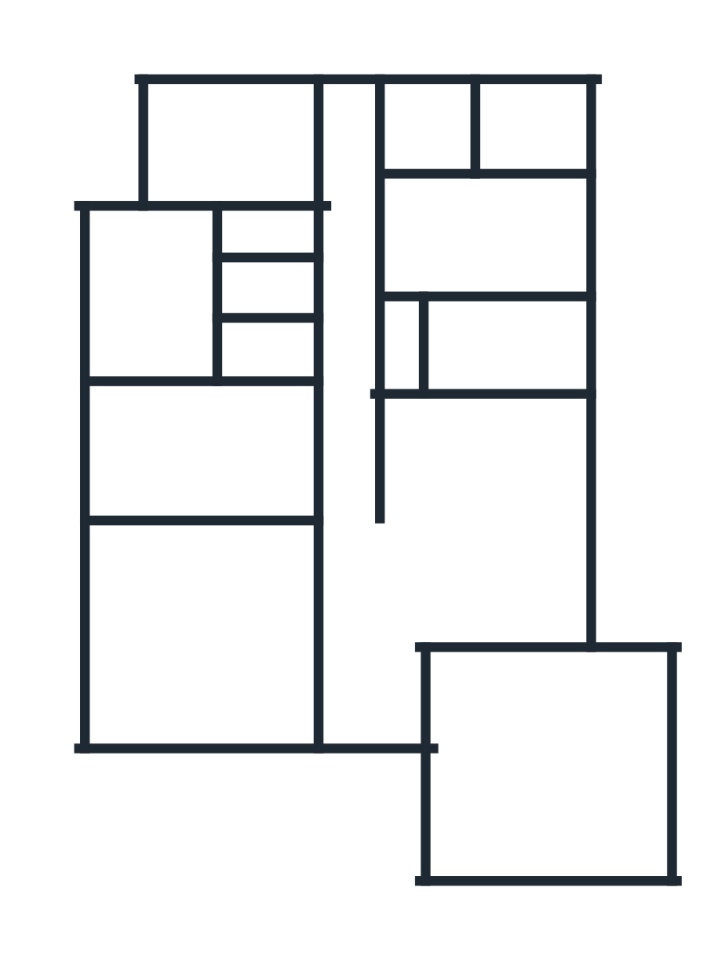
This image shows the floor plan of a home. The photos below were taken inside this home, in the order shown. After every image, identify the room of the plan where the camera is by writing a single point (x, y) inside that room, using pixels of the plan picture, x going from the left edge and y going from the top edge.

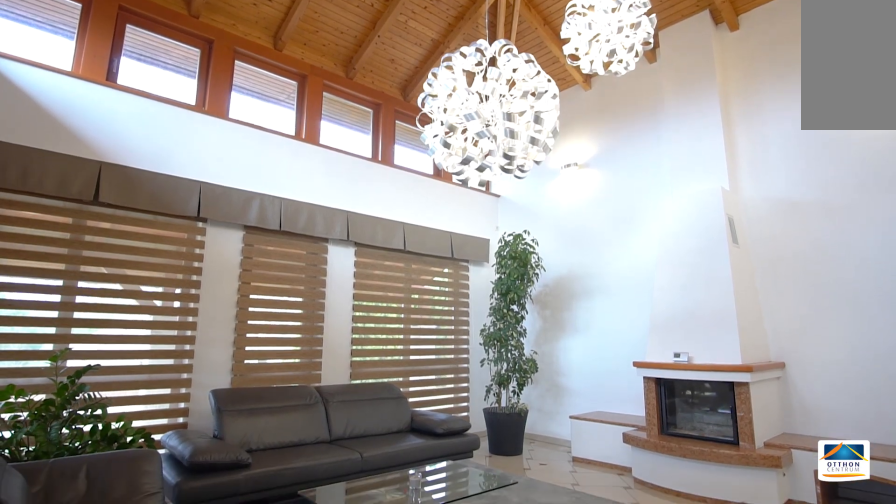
(207, 635)
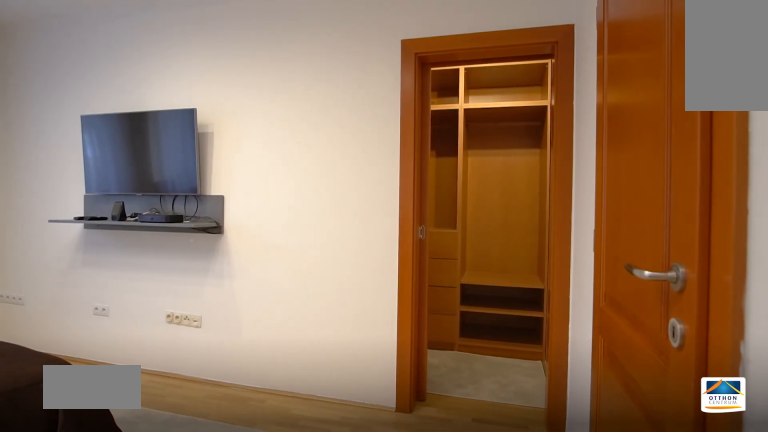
(206, 450)
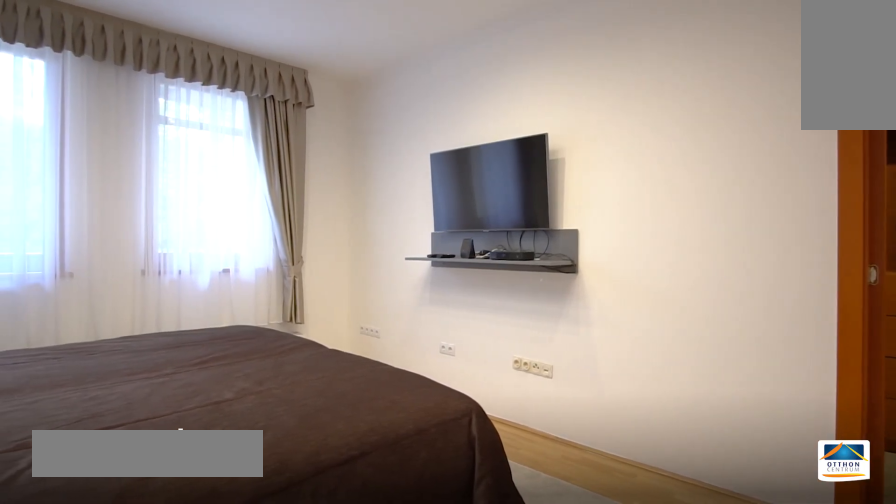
(205, 453)
